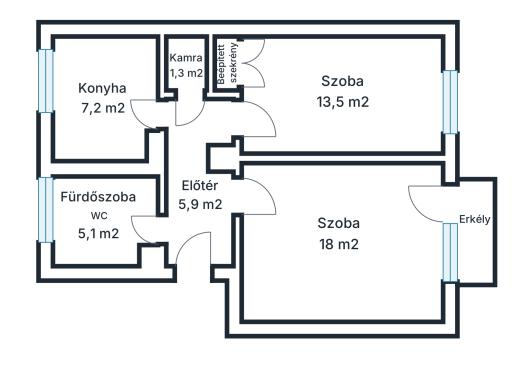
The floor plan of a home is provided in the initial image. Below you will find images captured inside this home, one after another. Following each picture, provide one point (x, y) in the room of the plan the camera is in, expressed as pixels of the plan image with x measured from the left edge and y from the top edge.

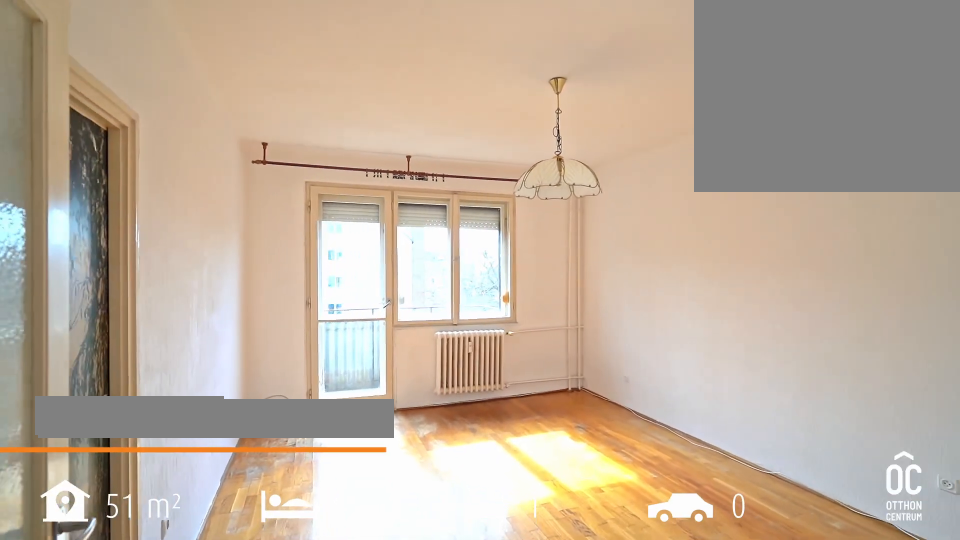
(339, 237)
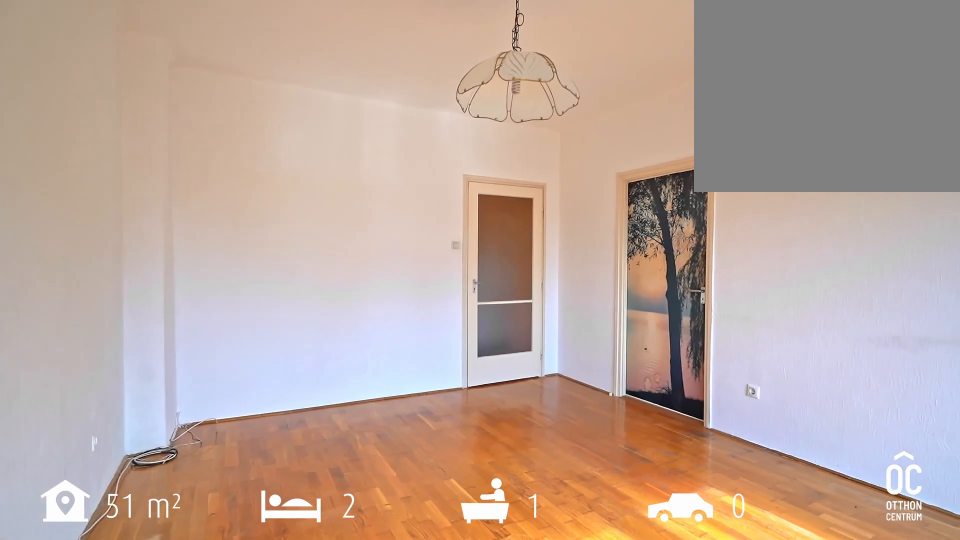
(339, 237)
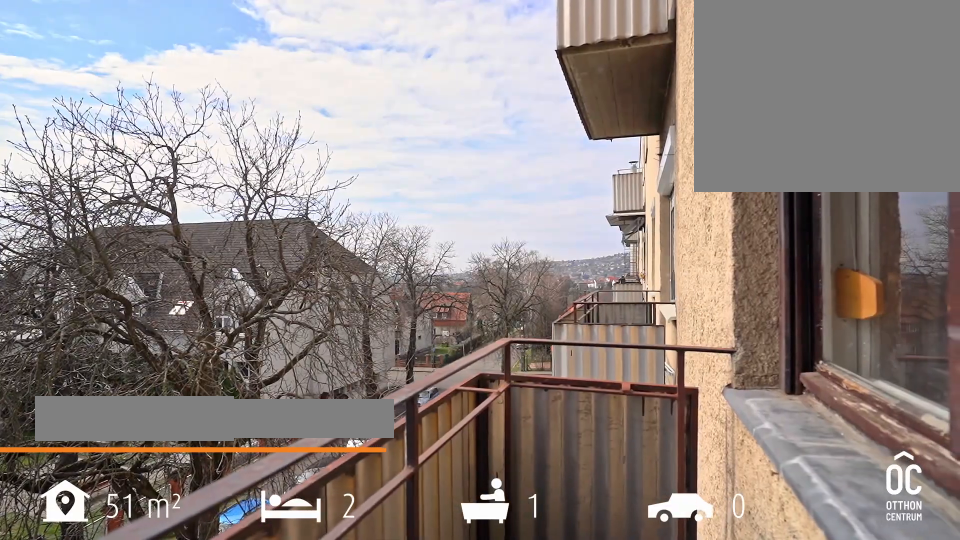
(473, 229)
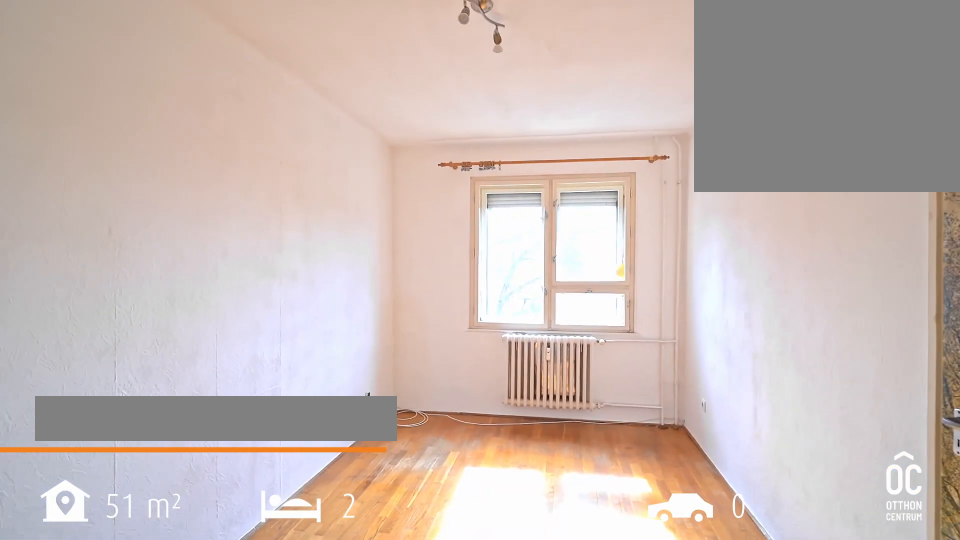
(342, 94)
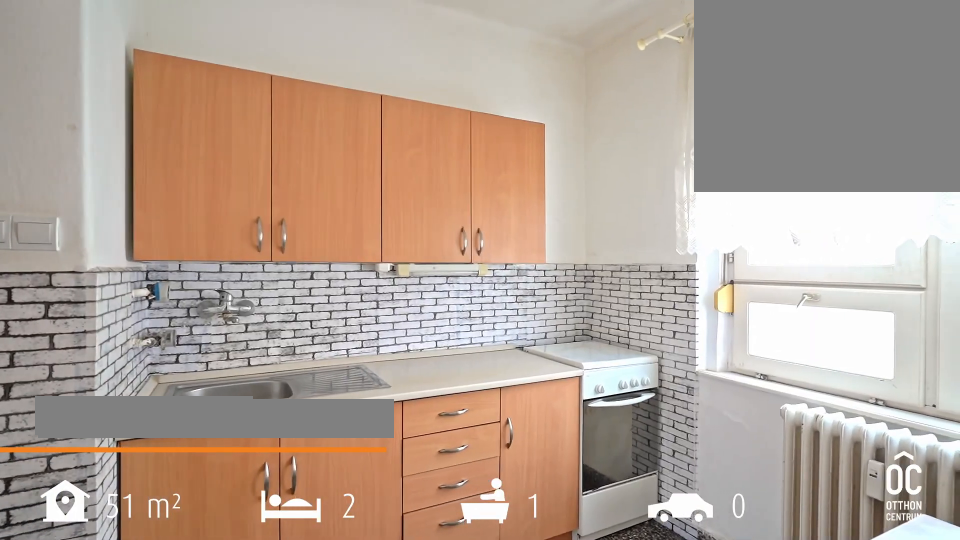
(102, 98)
